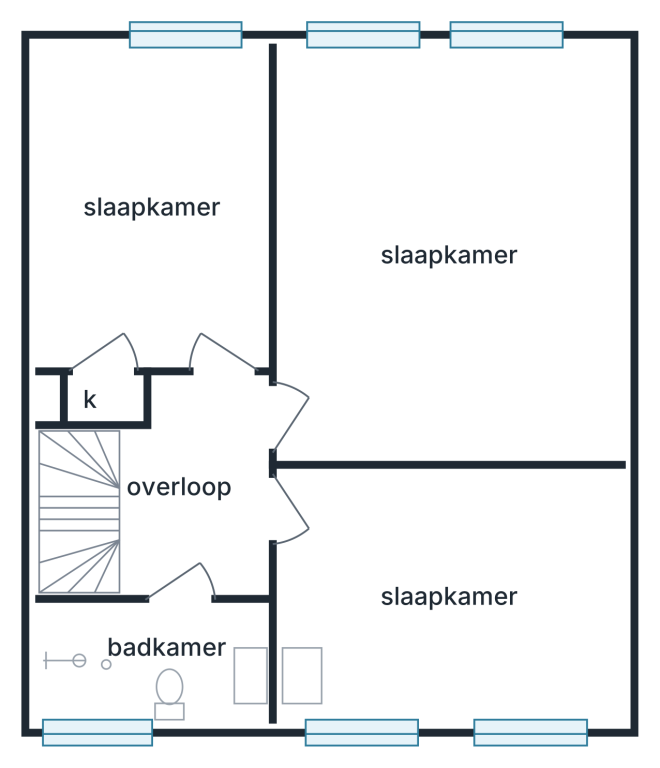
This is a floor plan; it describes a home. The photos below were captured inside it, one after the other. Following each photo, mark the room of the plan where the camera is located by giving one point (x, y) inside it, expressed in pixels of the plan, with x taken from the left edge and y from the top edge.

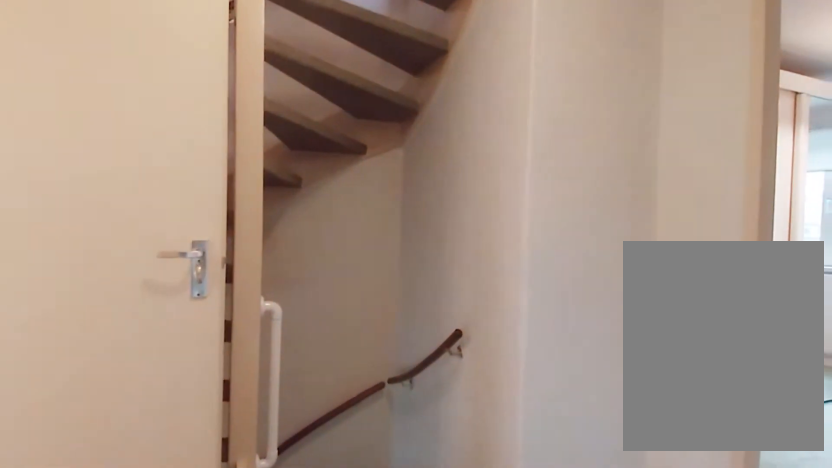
(197, 489)
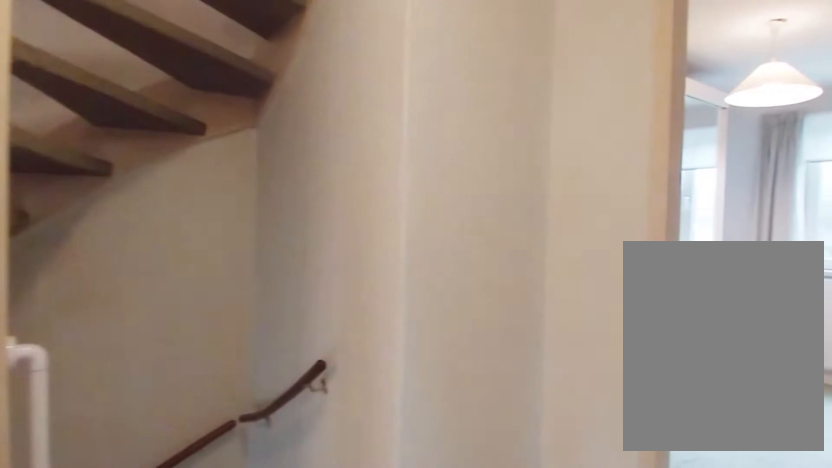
(197, 489)
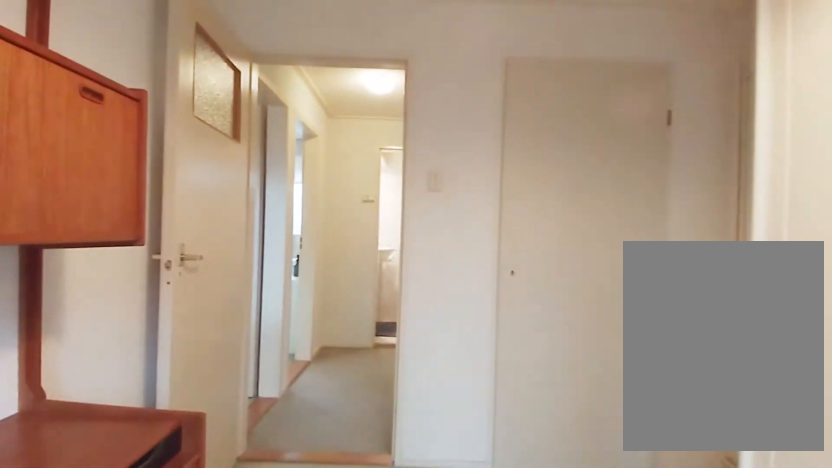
(155, 201)
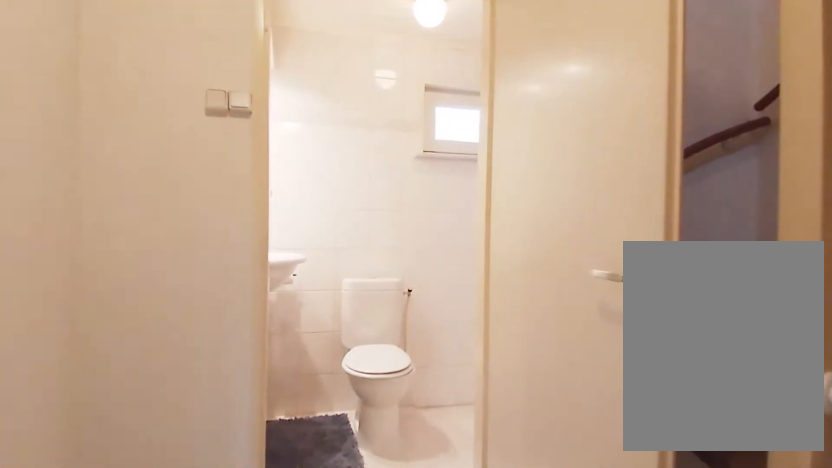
(197, 489)
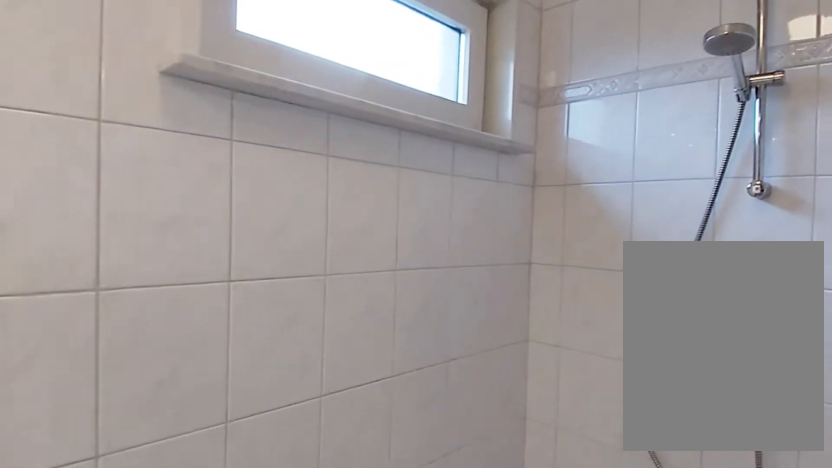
(152, 662)
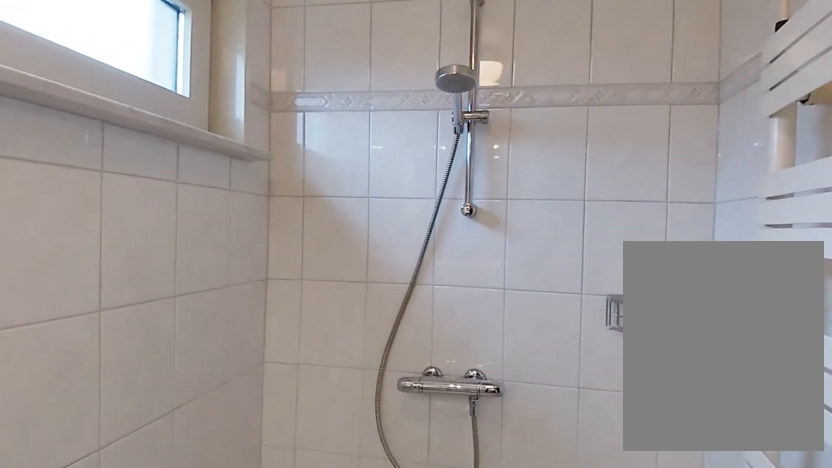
(152, 662)
